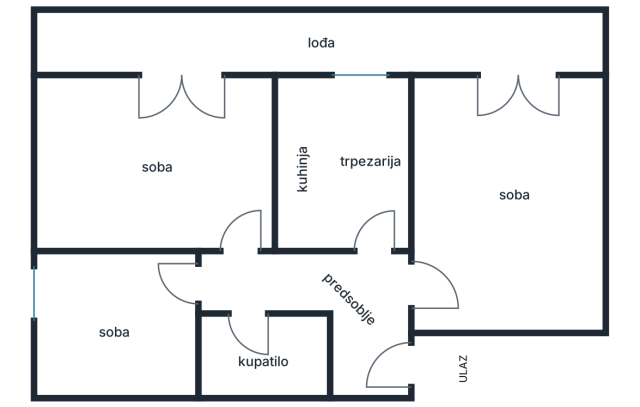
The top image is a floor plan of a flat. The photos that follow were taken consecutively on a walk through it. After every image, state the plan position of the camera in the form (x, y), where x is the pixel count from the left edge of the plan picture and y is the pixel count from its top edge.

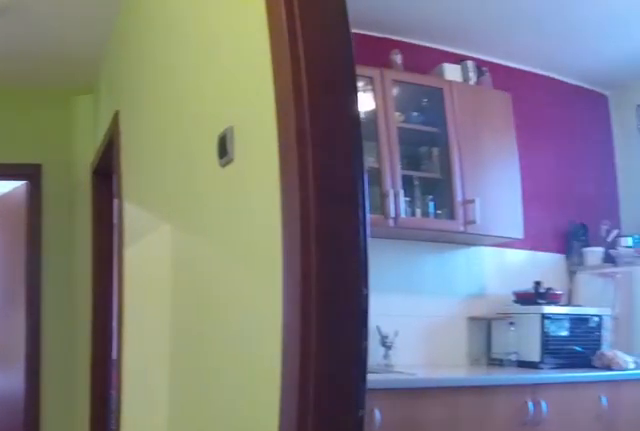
(407, 283)
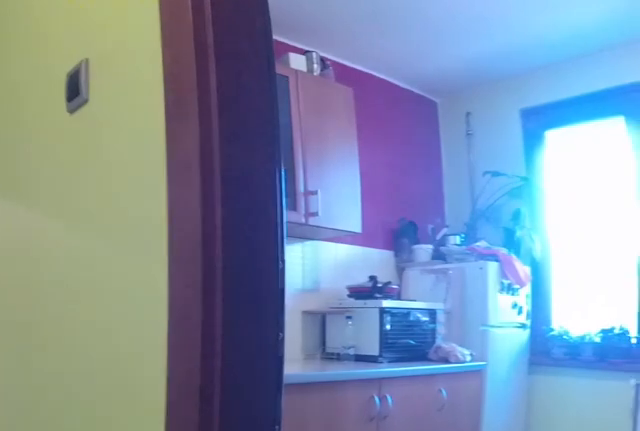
(408, 286)
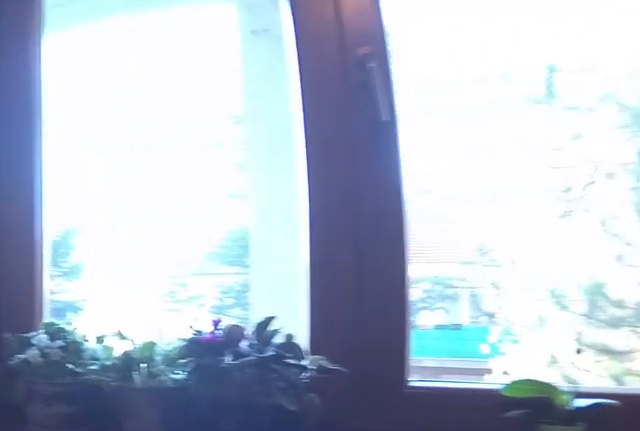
(395, 136)
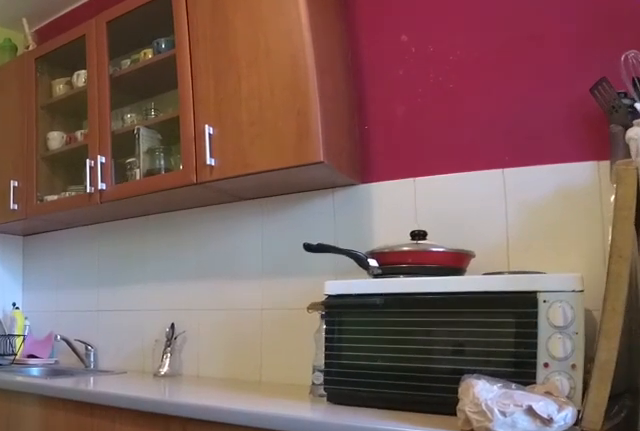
(376, 110)
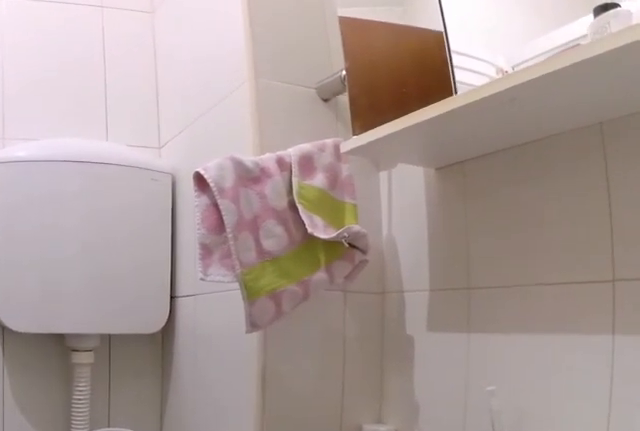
(251, 295)
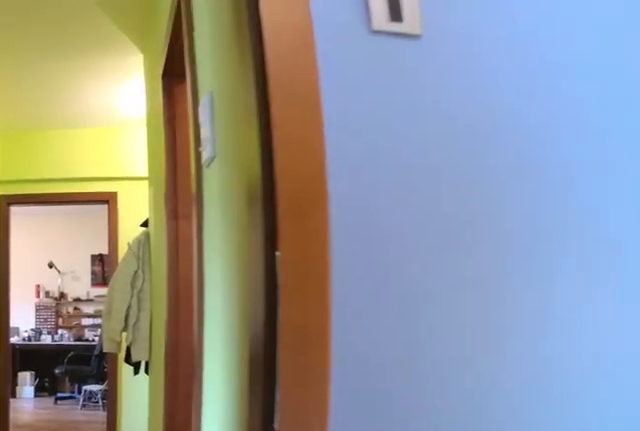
(154, 282)
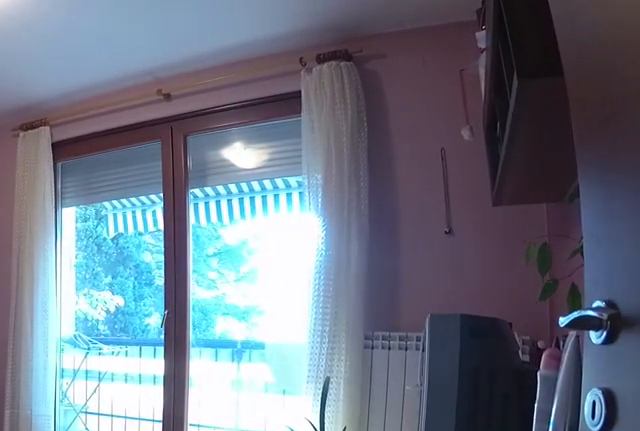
(227, 263)
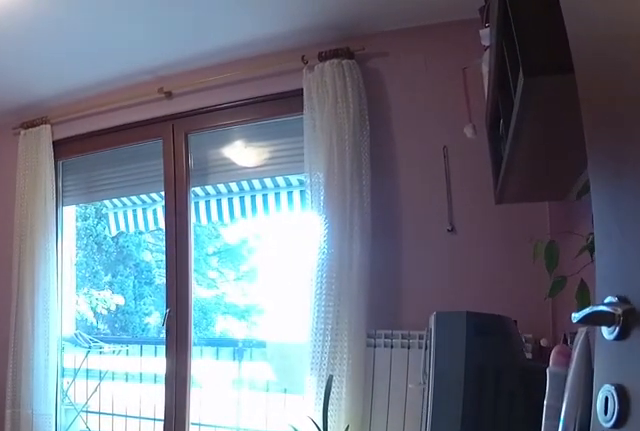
(227, 263)
